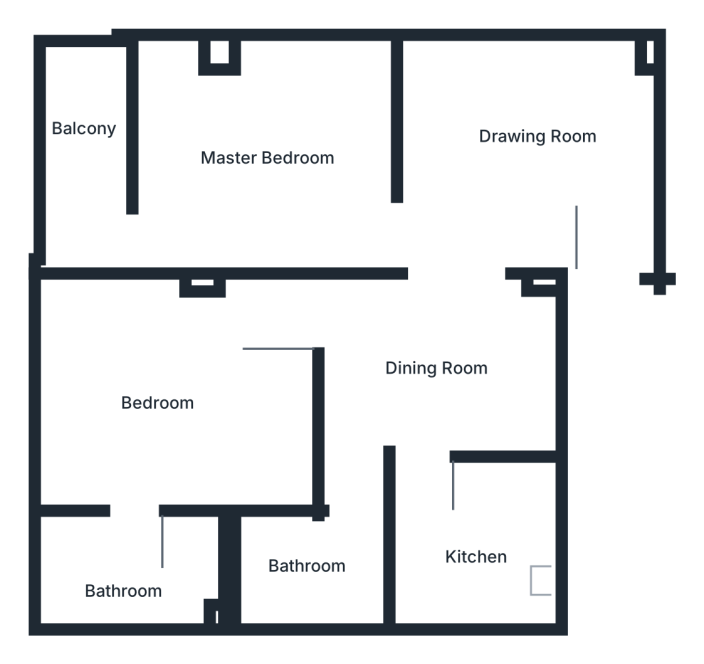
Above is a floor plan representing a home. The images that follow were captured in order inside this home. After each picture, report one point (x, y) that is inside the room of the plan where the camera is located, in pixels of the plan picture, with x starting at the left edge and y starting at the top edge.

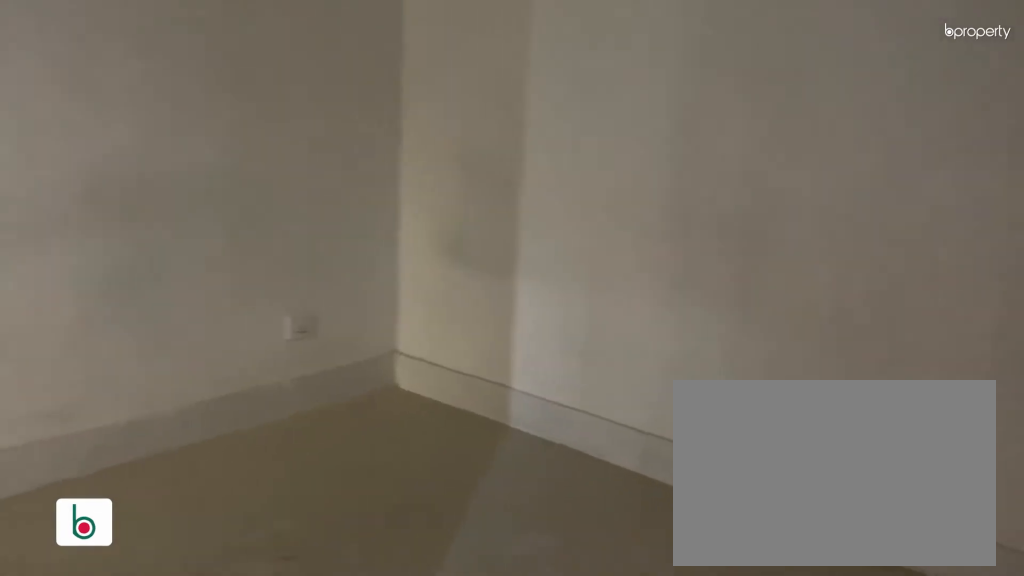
(516, 152)
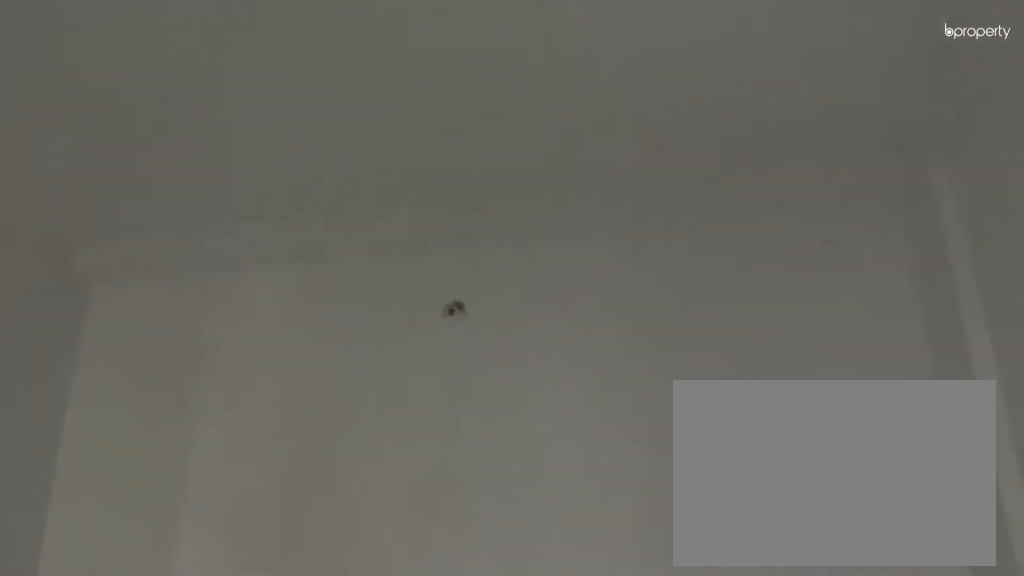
(516, 152)
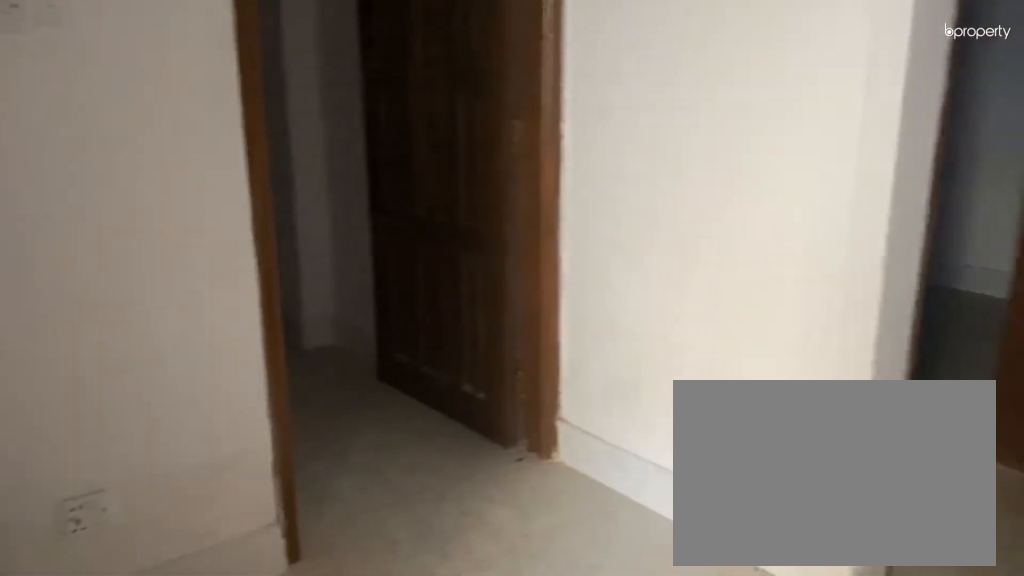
(428, 359)
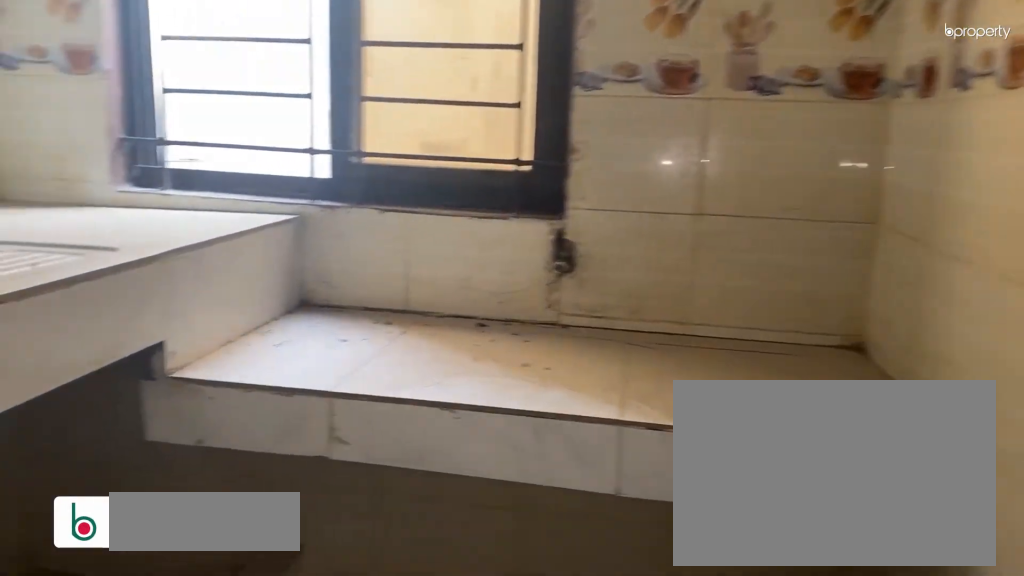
(476, 532)
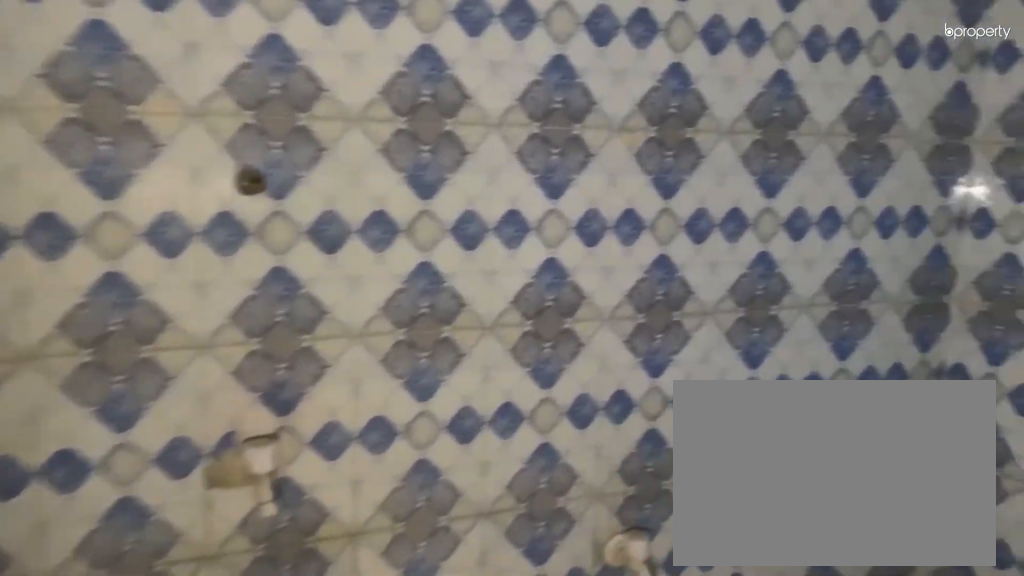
(326, 557)
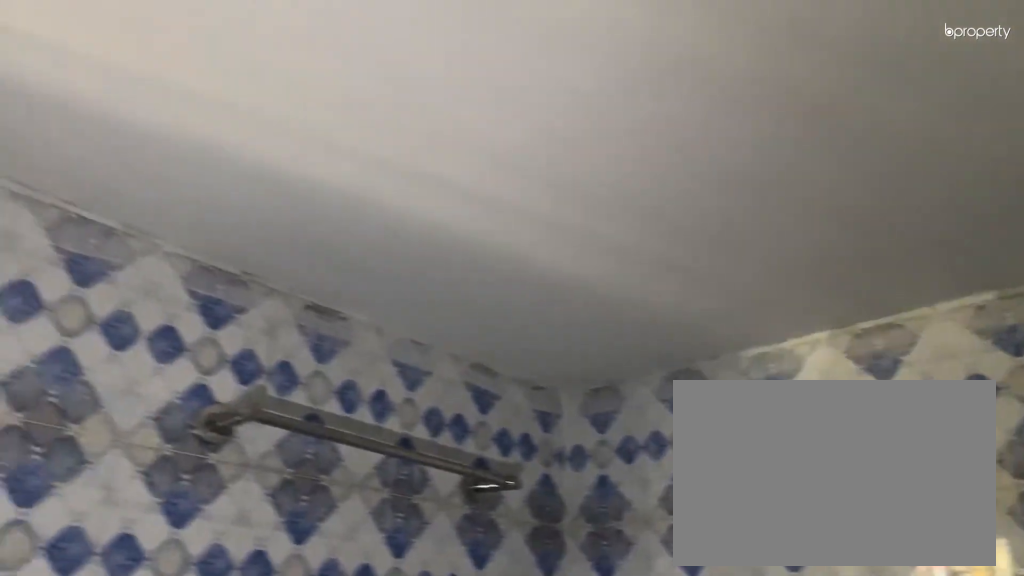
(304, 568)
